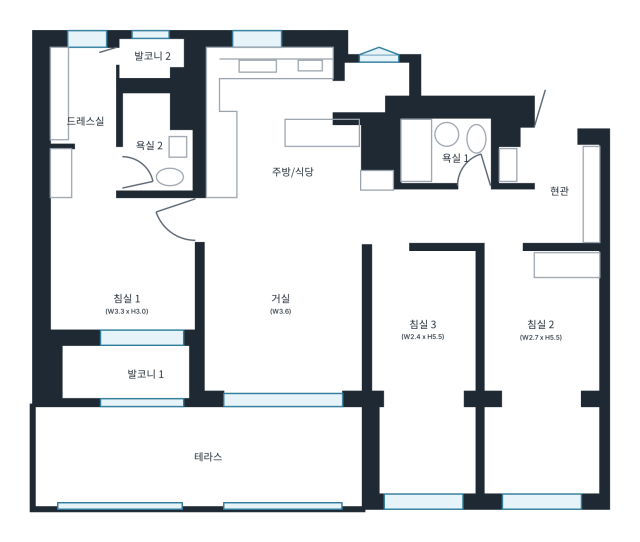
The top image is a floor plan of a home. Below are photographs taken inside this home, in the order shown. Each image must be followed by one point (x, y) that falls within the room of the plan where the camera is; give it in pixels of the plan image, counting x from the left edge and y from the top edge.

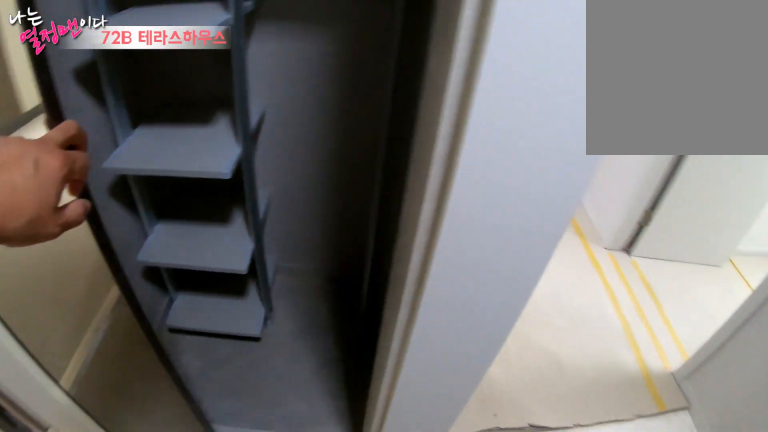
(563, 190)
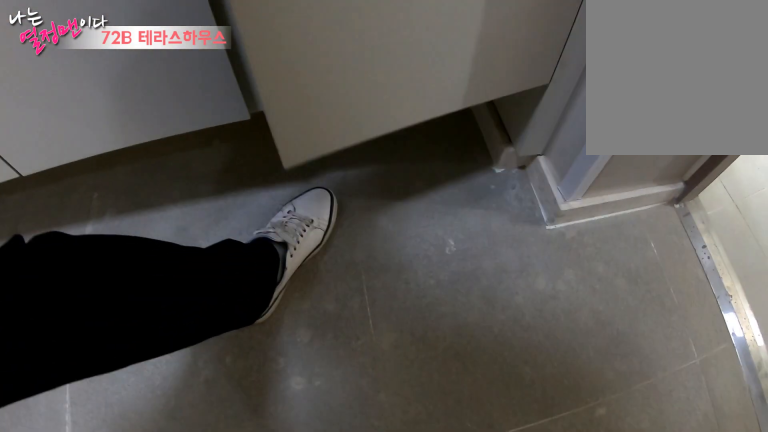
(563, 190)
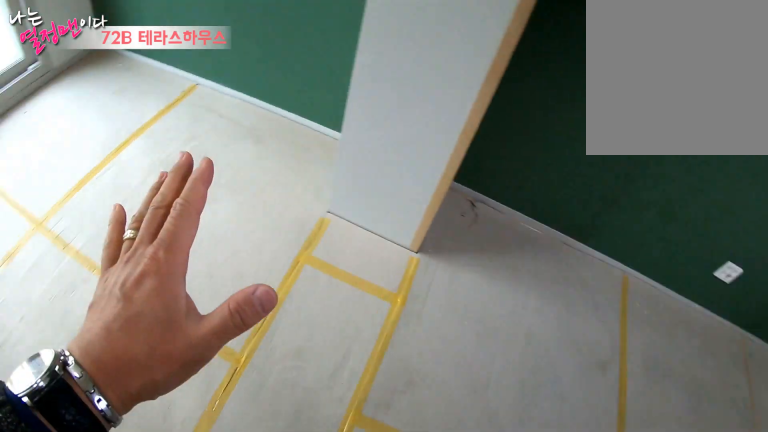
(542, 341)
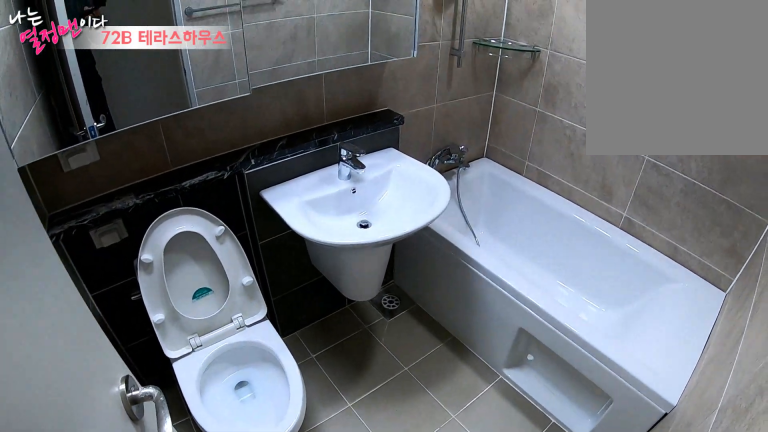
(450, 153)
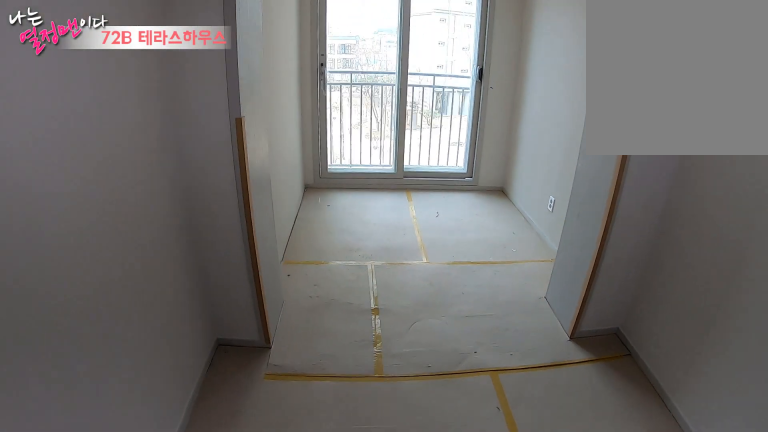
(425, 335)
